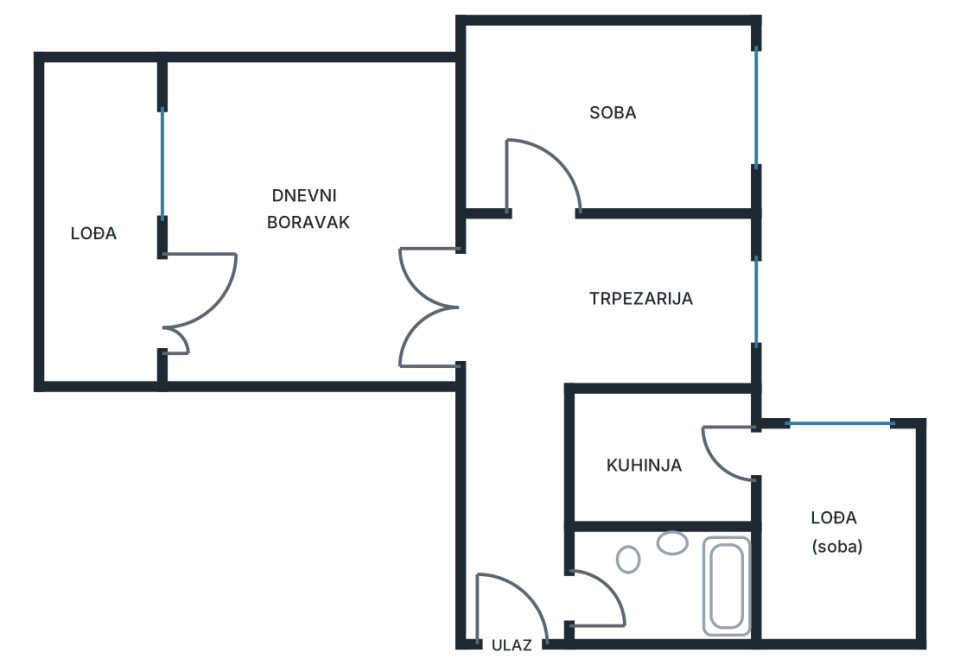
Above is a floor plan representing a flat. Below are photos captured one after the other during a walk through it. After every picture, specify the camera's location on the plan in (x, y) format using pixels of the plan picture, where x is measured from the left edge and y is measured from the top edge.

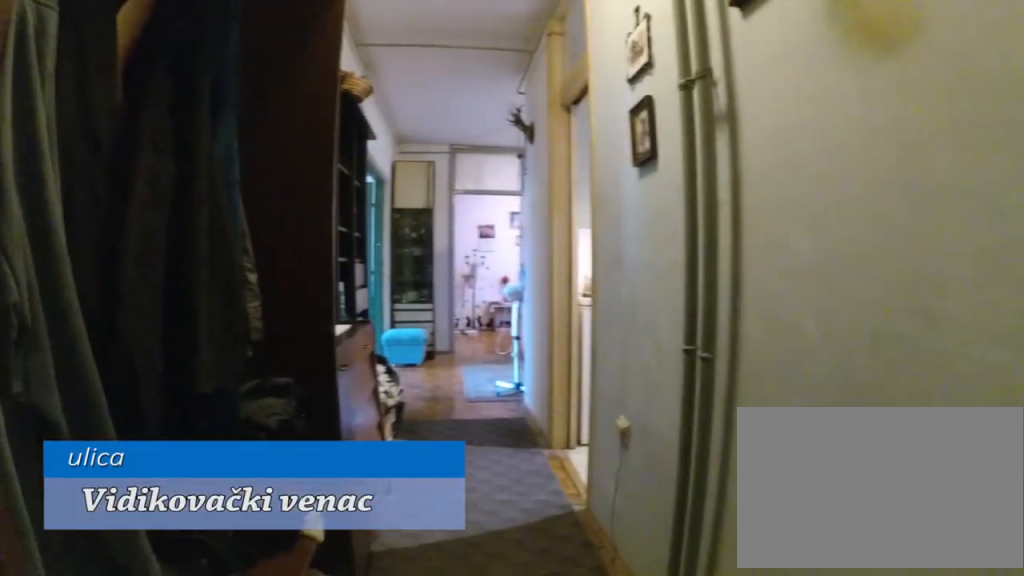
(515, 626)
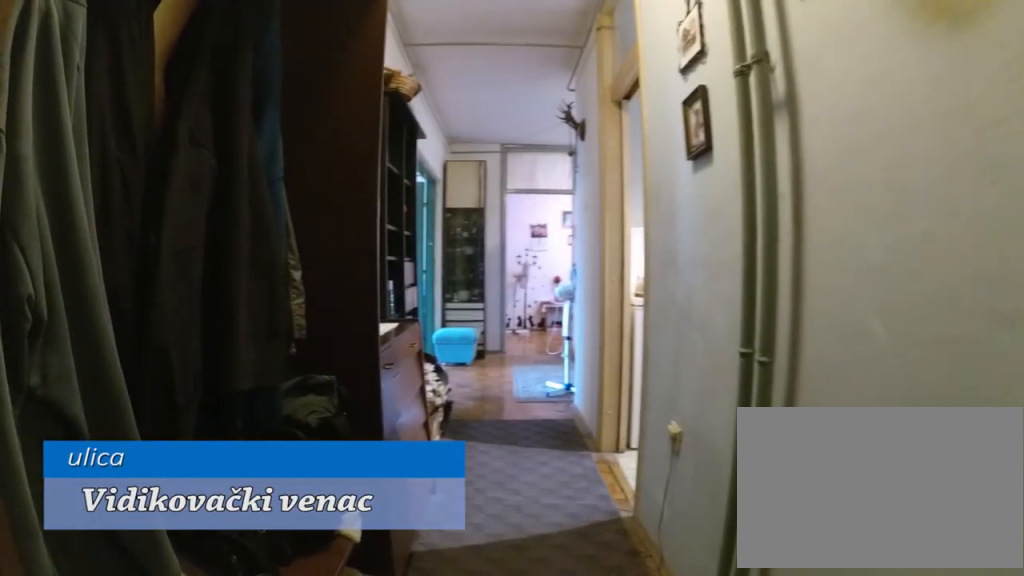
(520, 618)
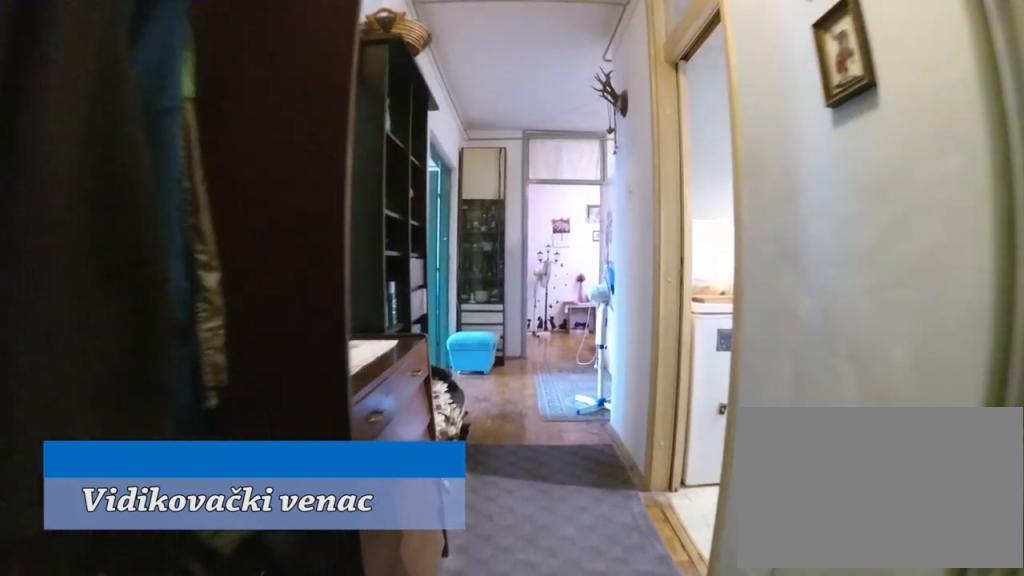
(515, 582)
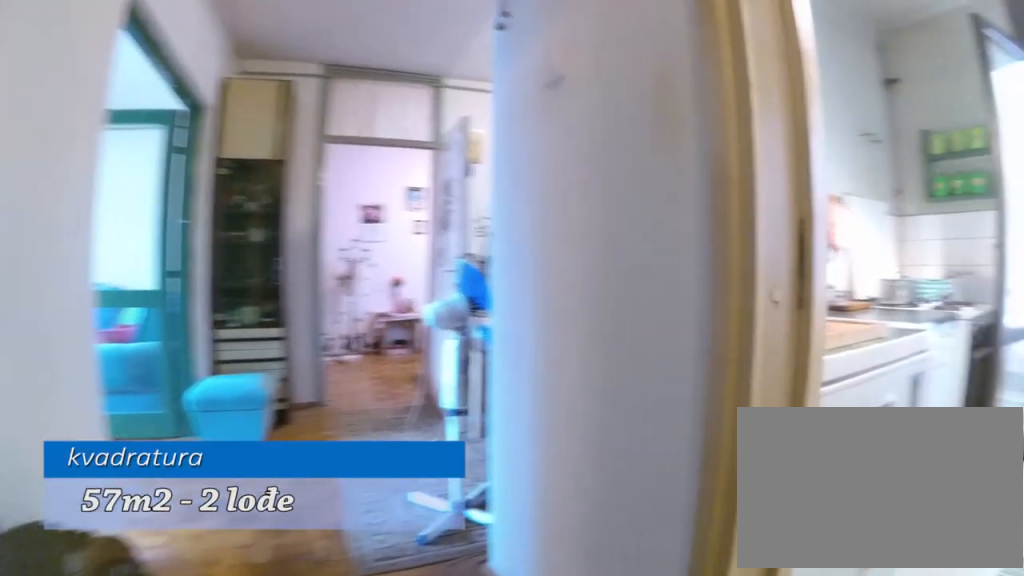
(513, 494)
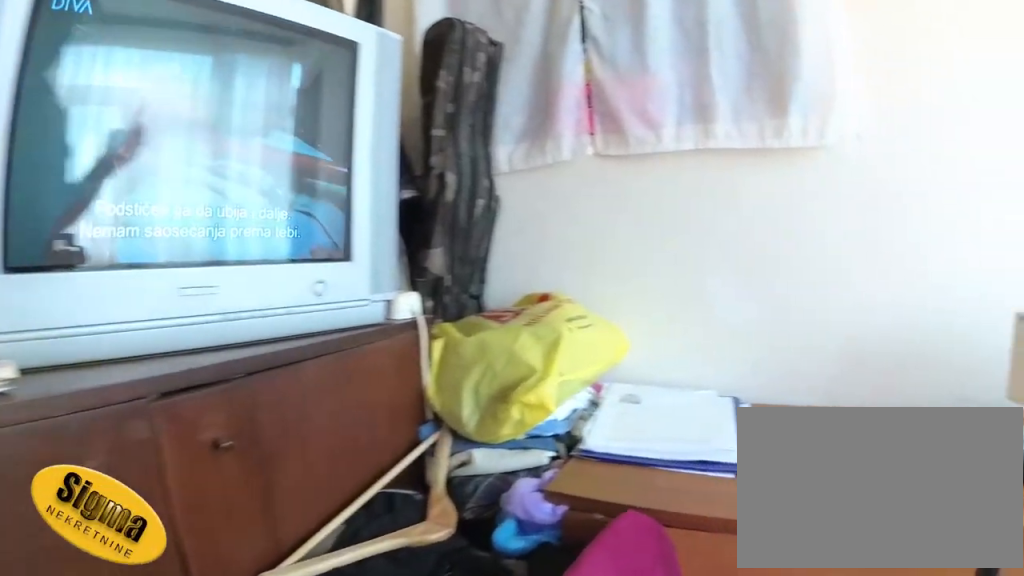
(865, 582)
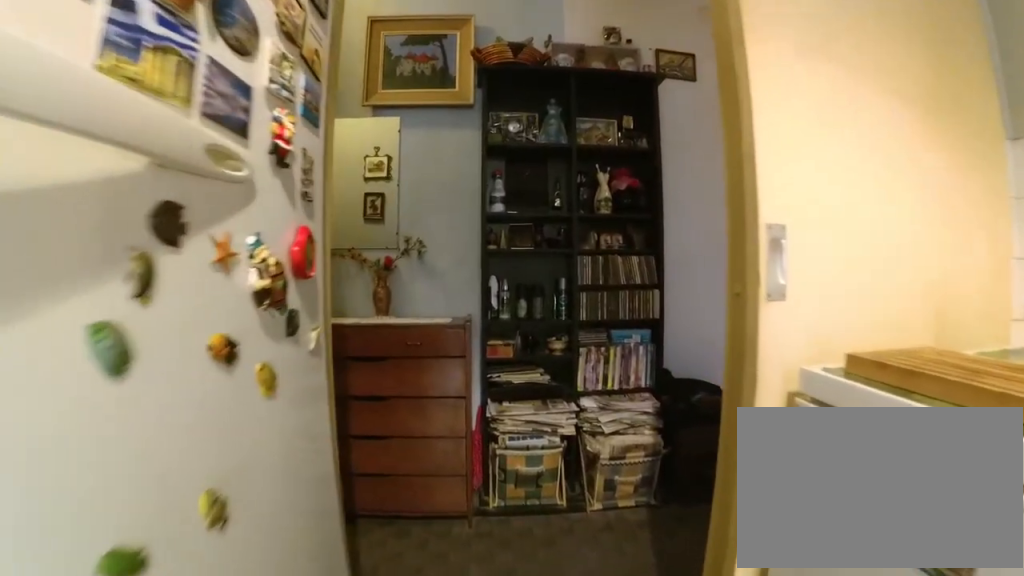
(681, 464)
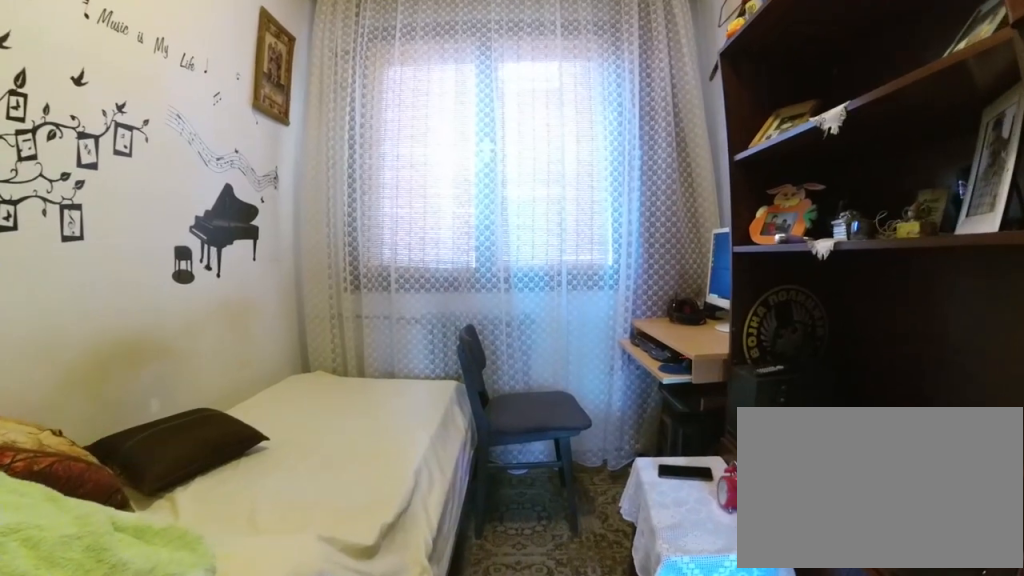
(521, 321)
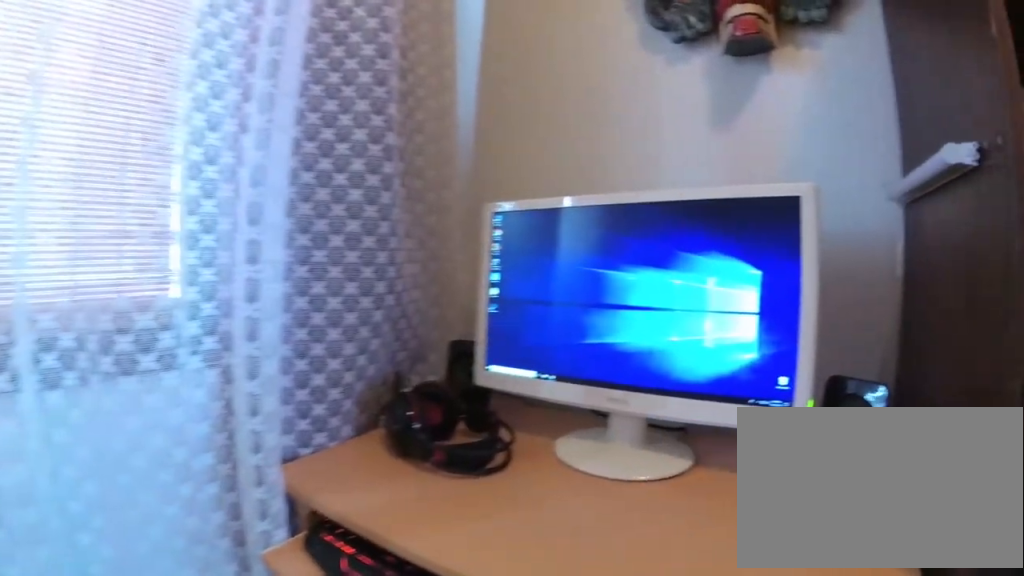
(674, 309)
